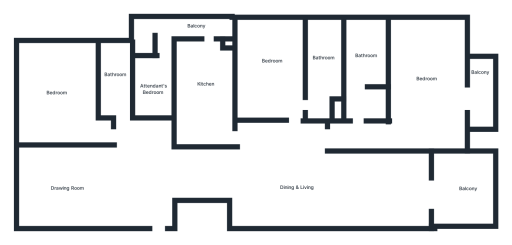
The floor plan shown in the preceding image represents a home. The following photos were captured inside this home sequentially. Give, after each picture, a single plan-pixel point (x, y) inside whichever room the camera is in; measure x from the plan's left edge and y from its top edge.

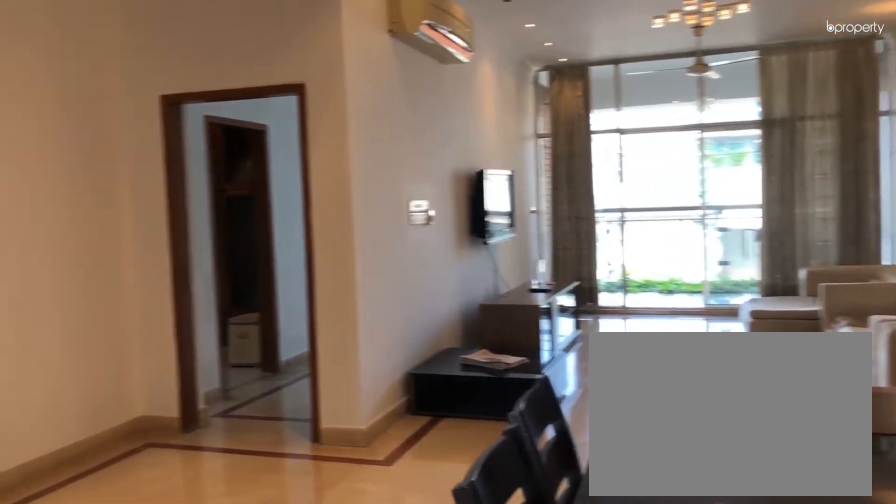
(281, 173)
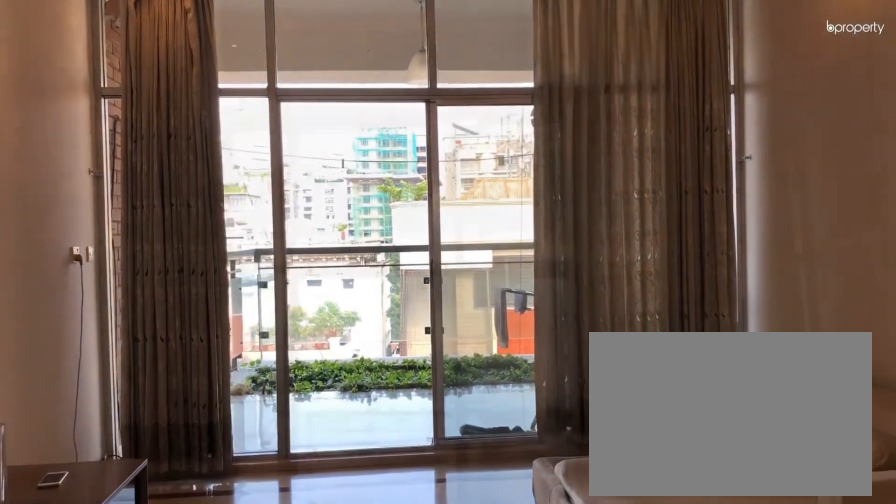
(368, 185)
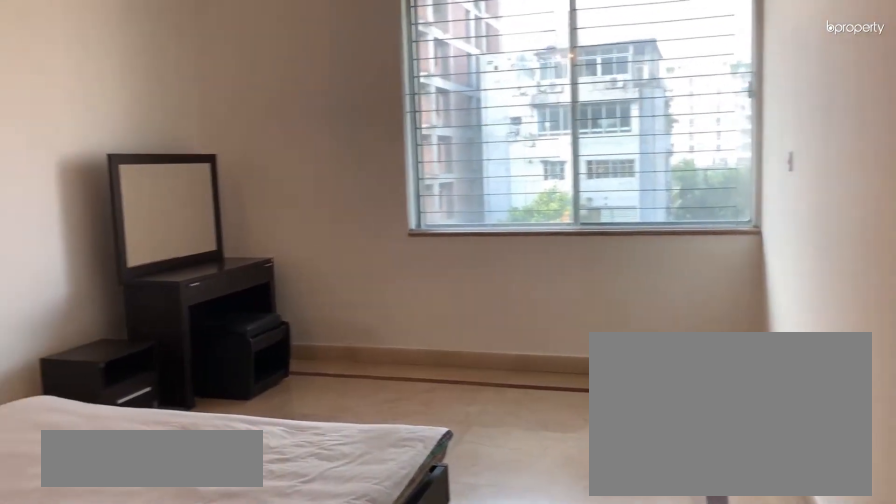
(269, 63)
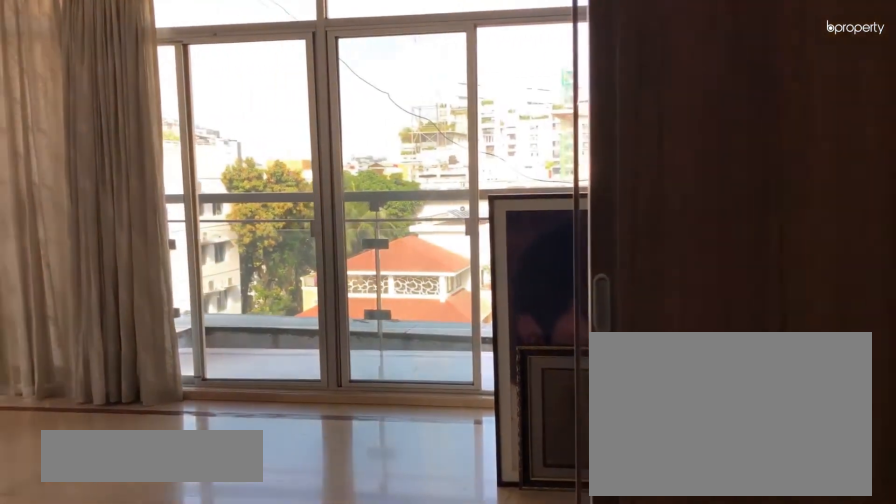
(427, 73)
